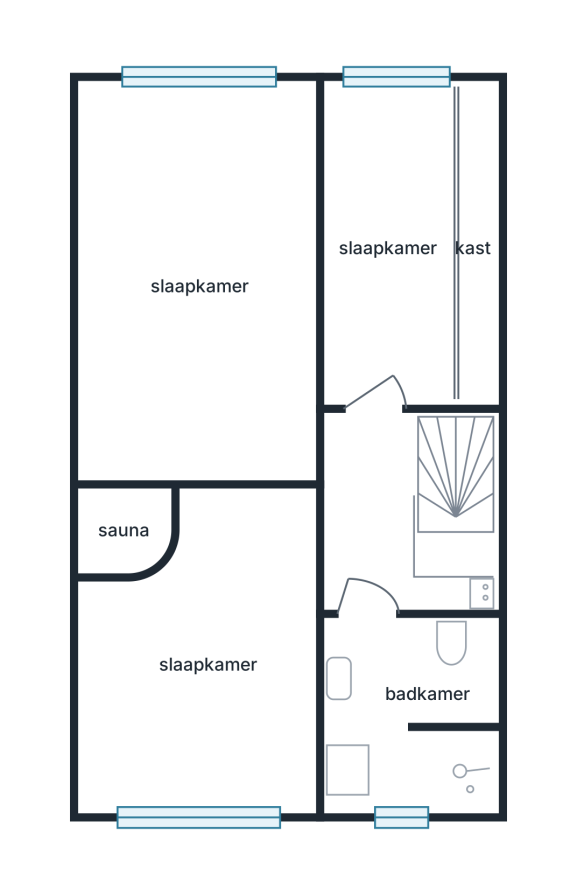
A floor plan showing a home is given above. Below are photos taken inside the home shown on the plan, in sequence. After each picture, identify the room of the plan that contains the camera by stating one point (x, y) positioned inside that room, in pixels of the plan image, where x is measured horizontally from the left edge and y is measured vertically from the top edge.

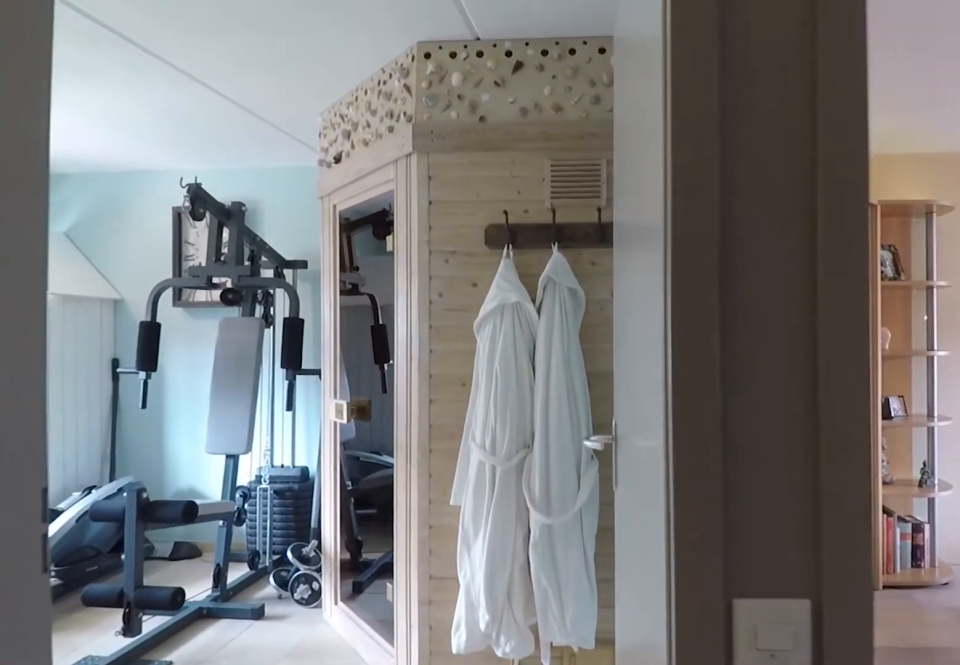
(379, 519)
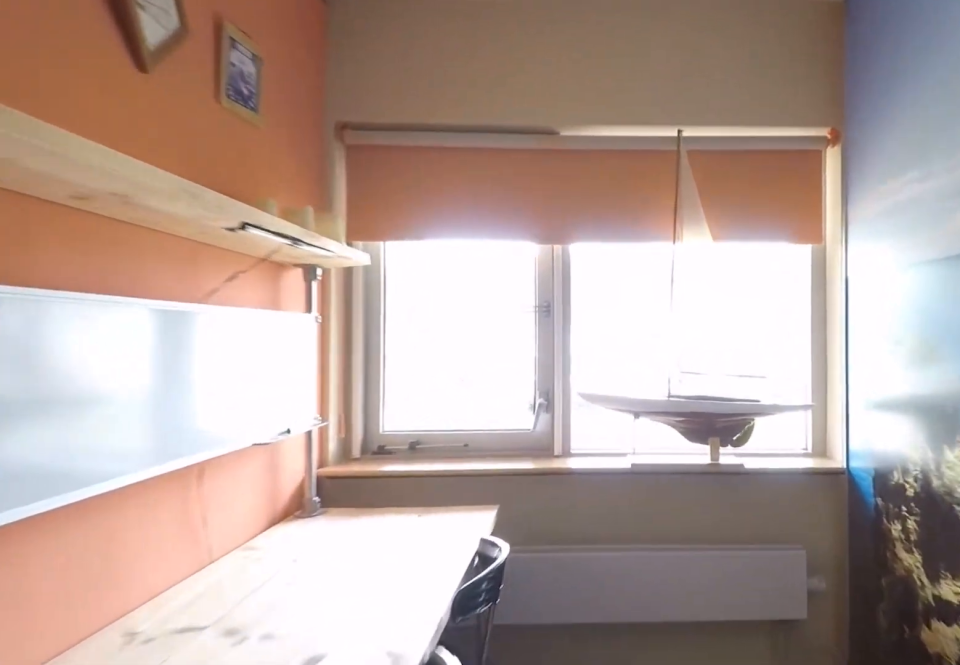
(387, 245)
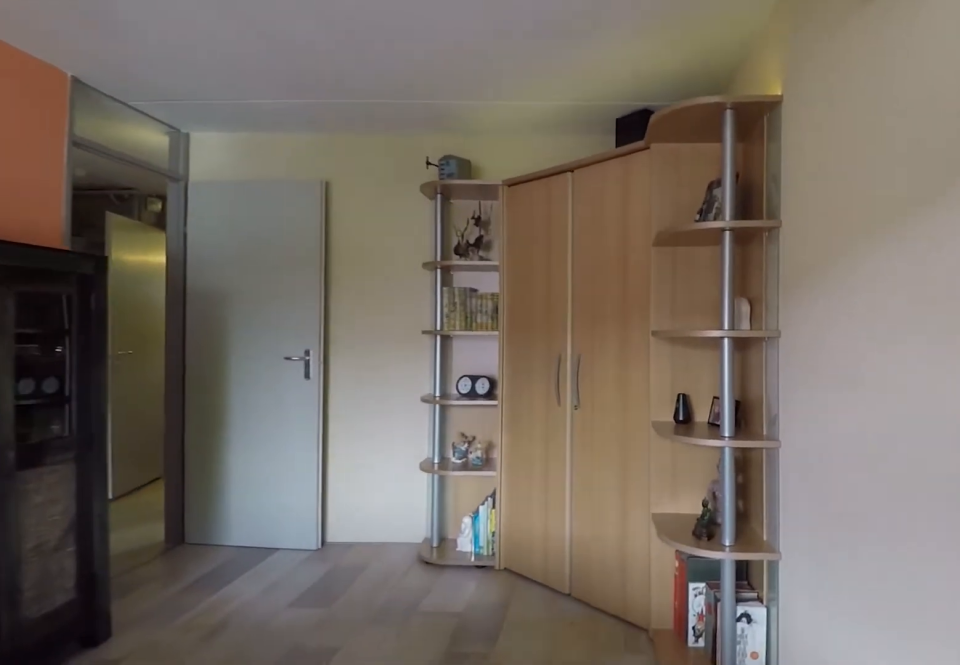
(135, 217)
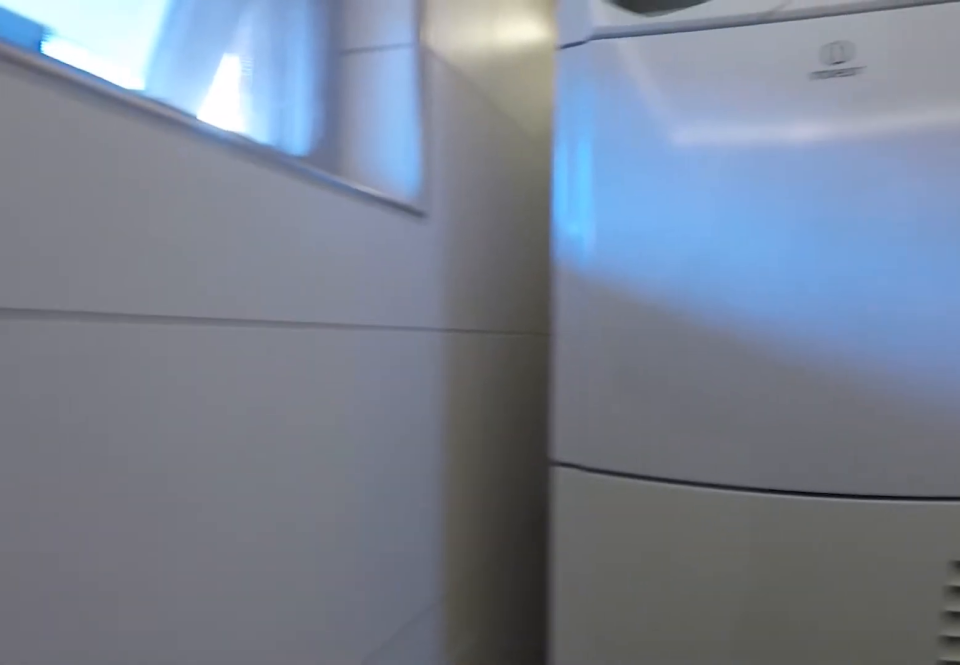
(407, 712)
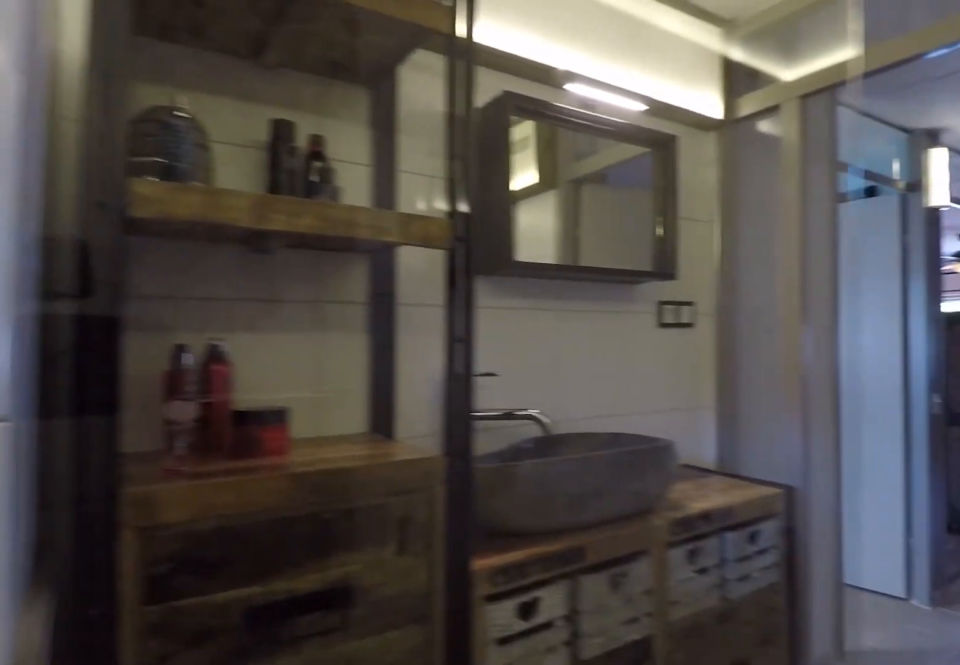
(407, 712)
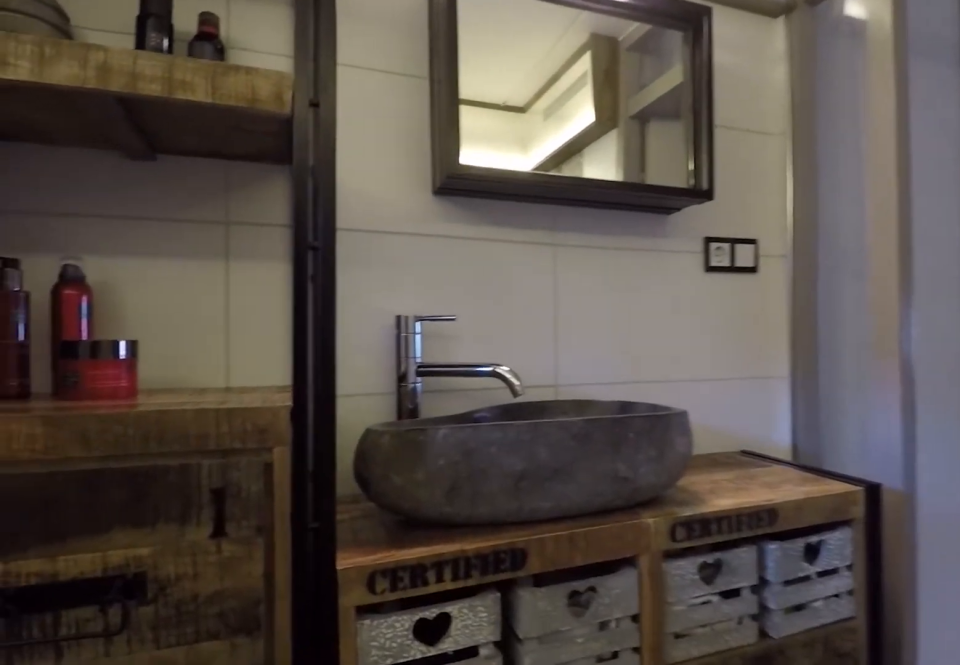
(407, 712)
